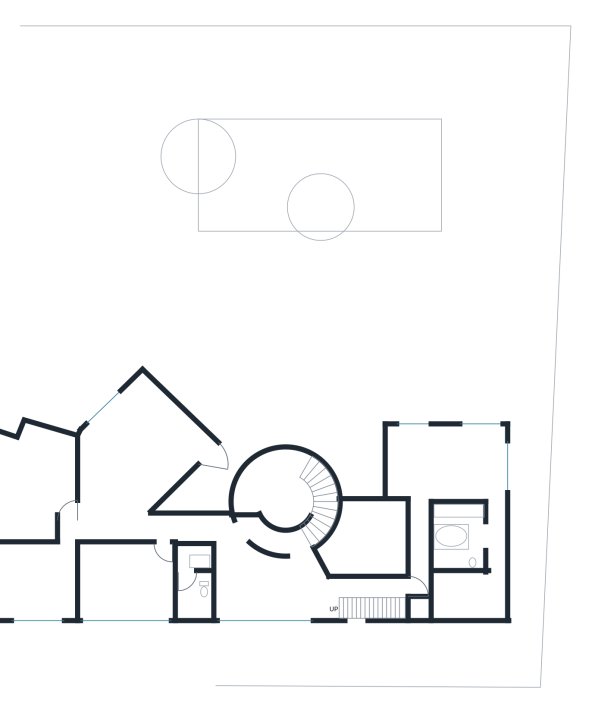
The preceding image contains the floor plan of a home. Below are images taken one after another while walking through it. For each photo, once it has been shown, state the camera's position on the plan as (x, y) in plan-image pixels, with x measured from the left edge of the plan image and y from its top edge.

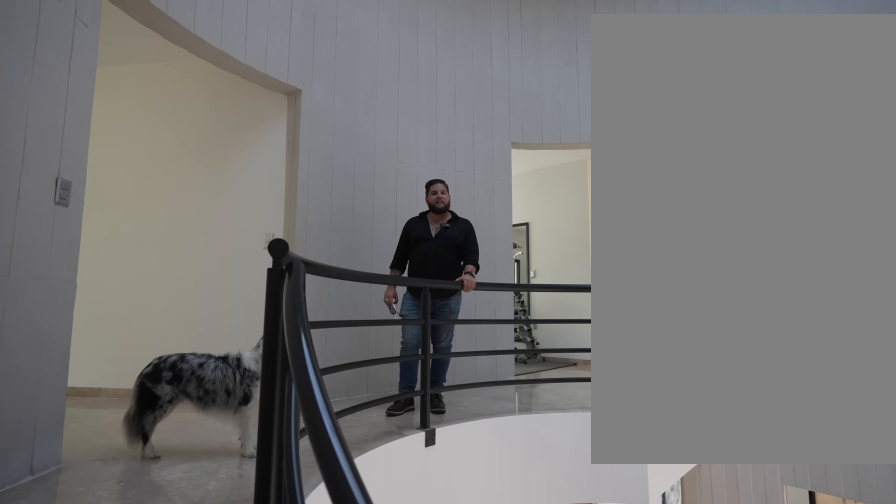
(319, 515)
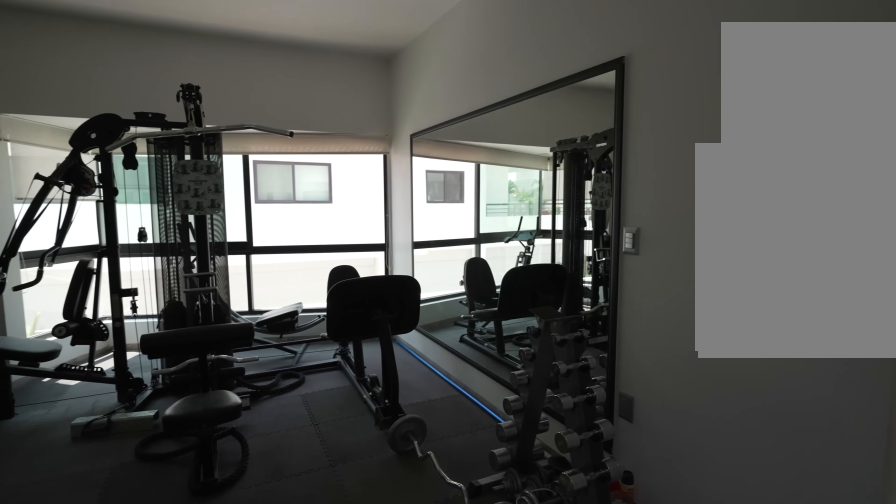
(266, 525)
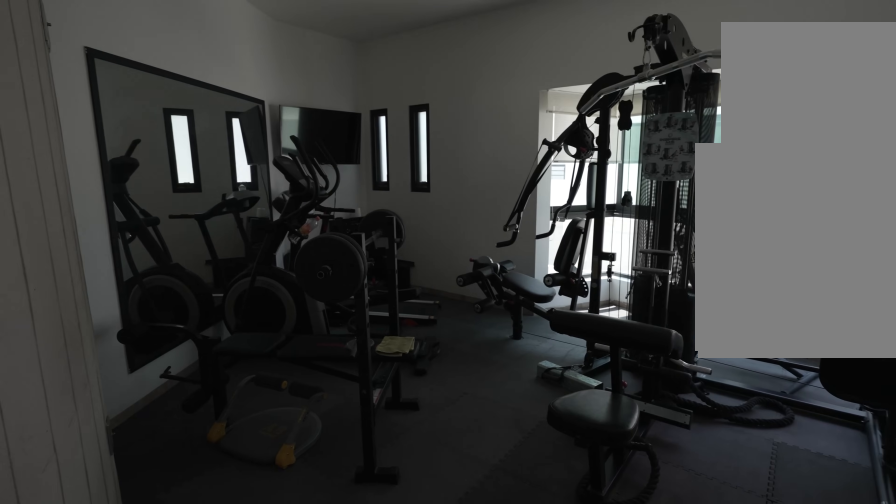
(249, 529)
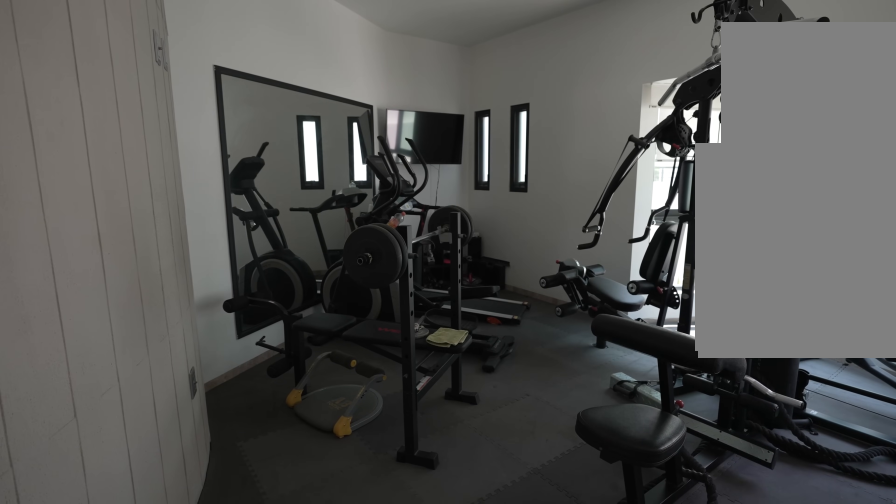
(250, 529)
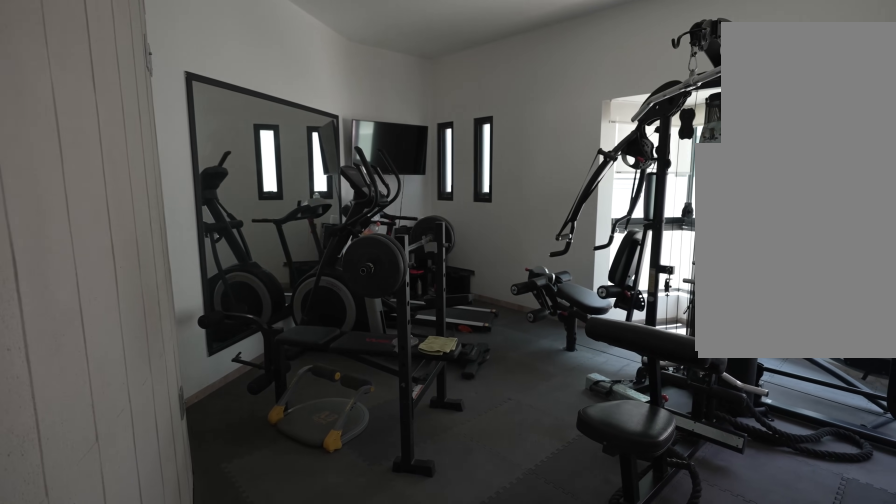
(250, 529)
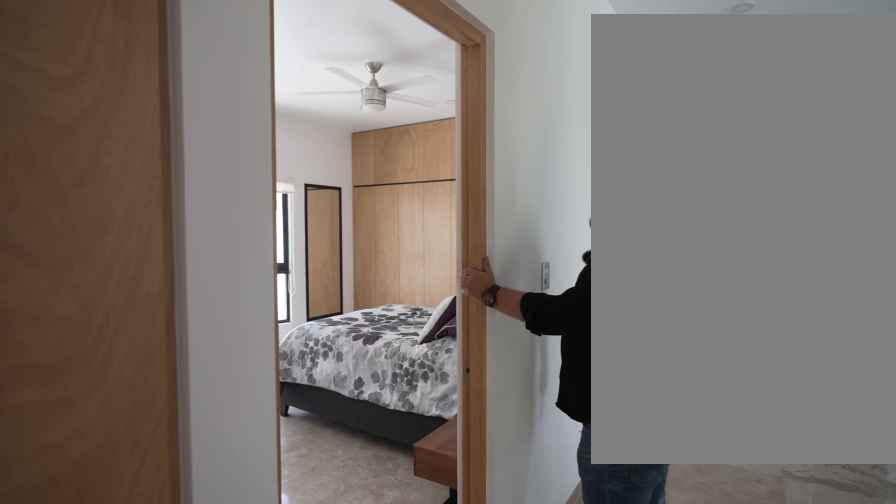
(234, 543)
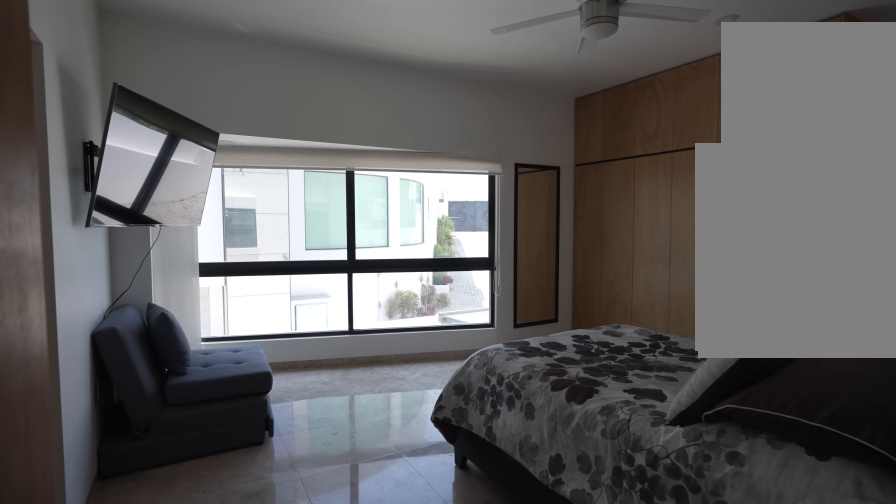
(184, 527)
